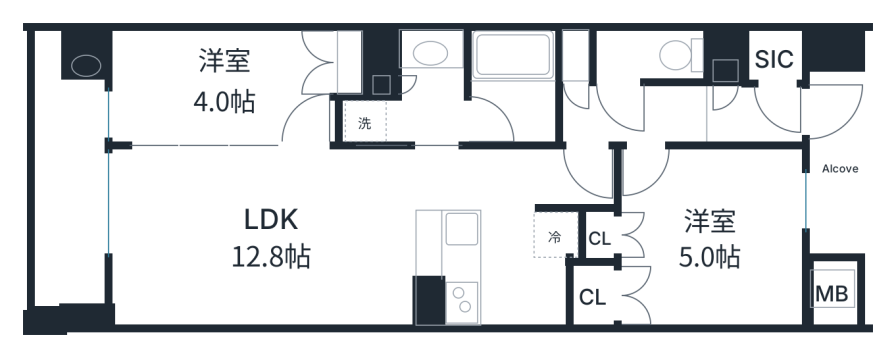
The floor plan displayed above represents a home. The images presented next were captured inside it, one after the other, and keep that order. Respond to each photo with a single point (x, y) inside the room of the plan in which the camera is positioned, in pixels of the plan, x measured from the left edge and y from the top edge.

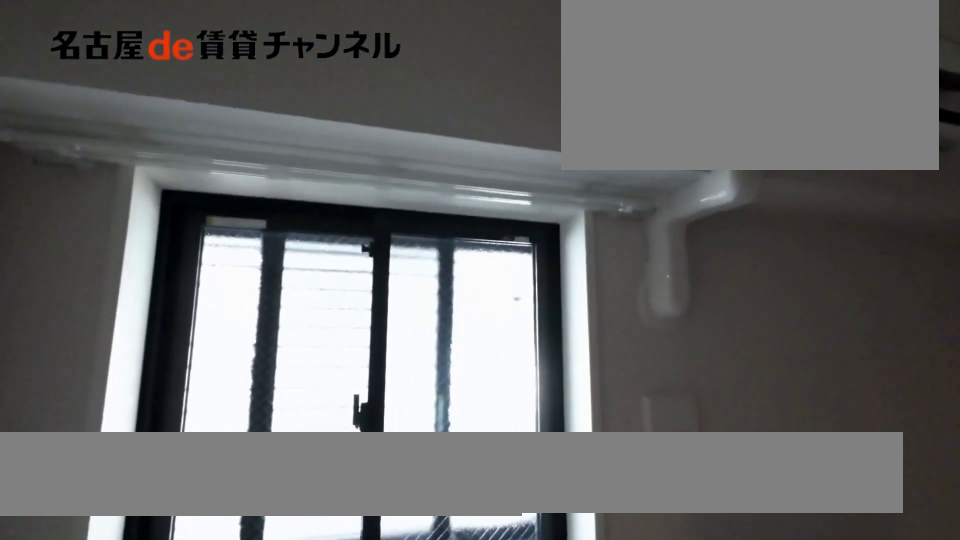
(709, 234)
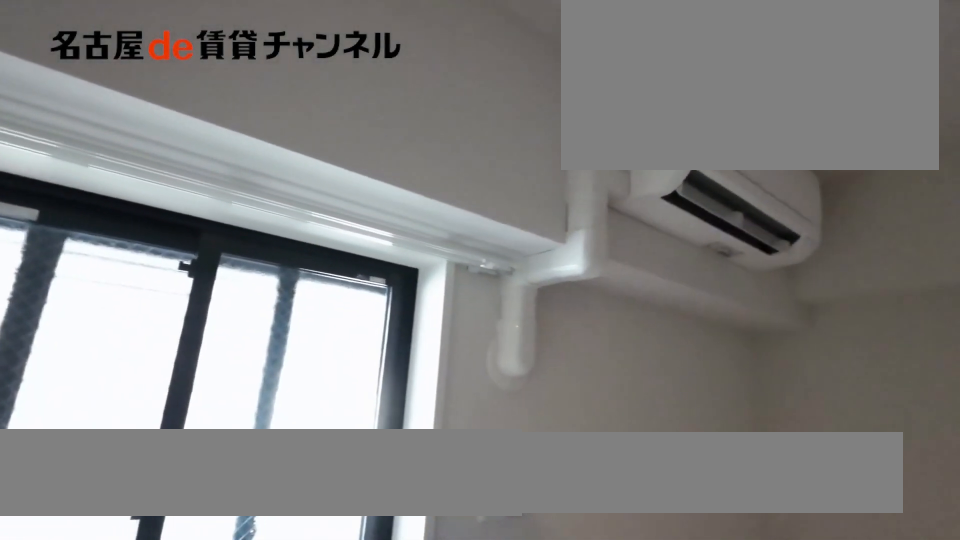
(709, 234)
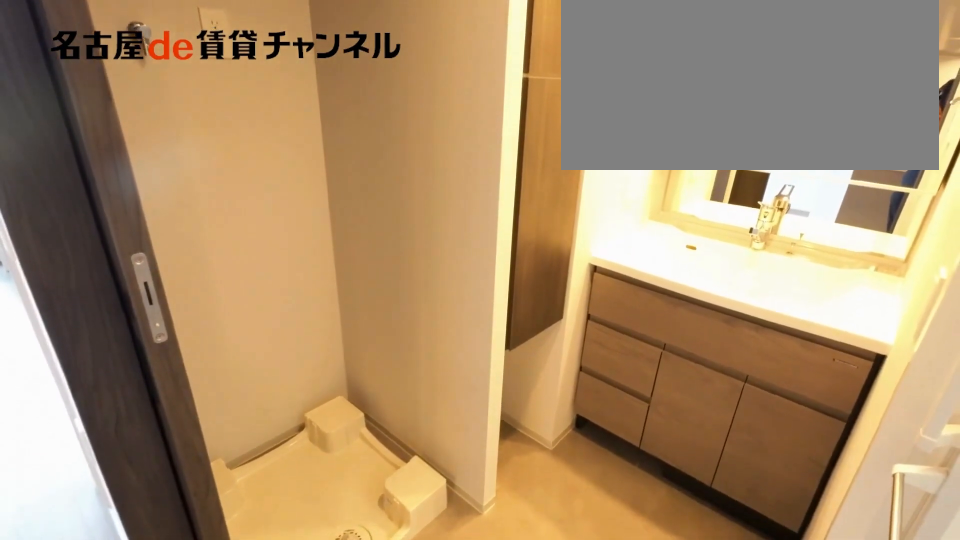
(406, 94)
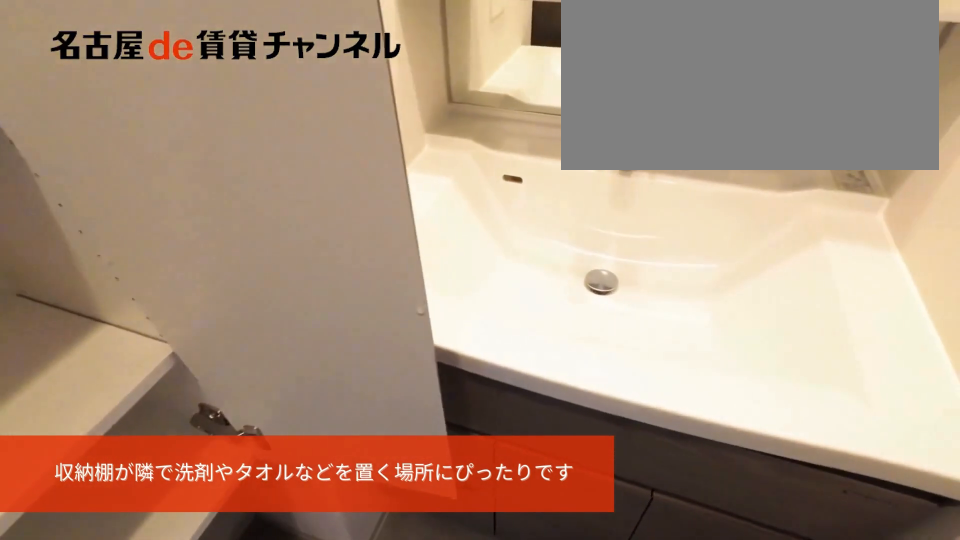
(406, 94)
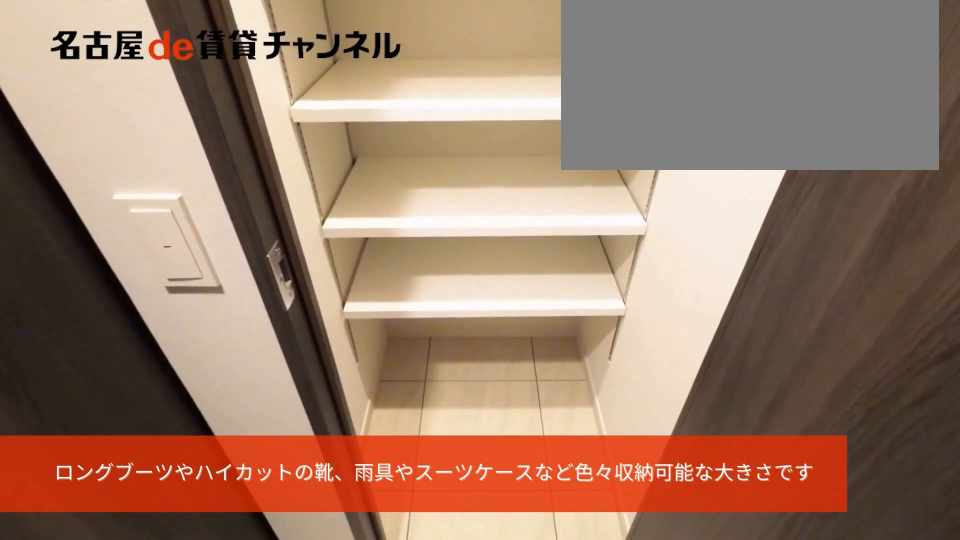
(775, 57)
